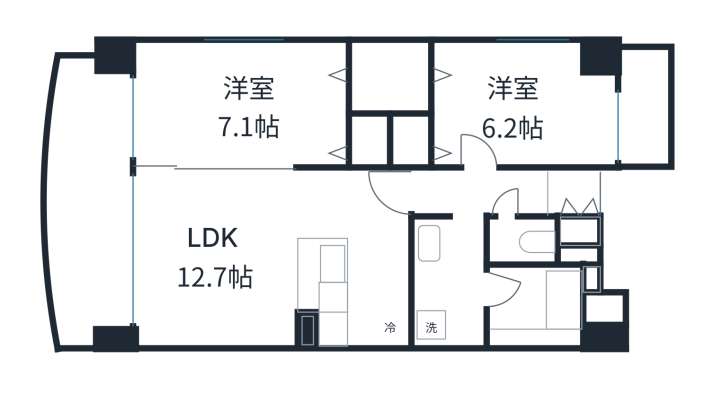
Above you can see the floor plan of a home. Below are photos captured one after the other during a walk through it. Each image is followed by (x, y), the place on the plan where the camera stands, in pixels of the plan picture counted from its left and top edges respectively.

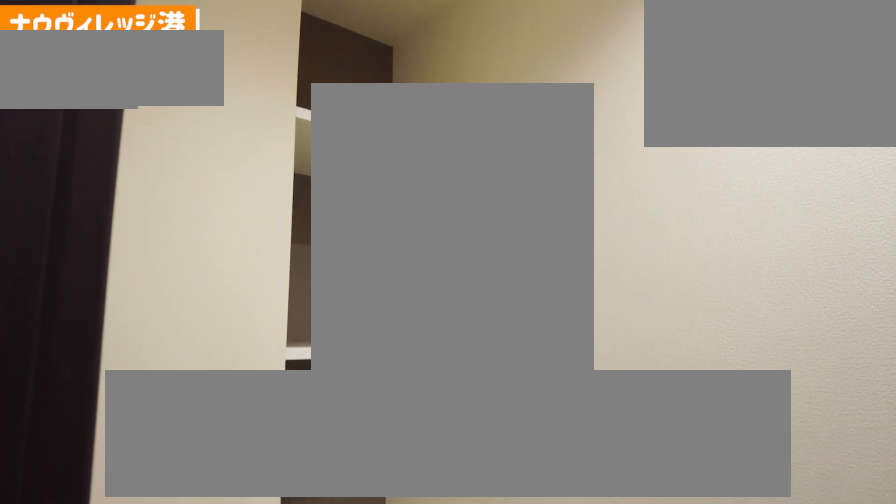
(516, 233)
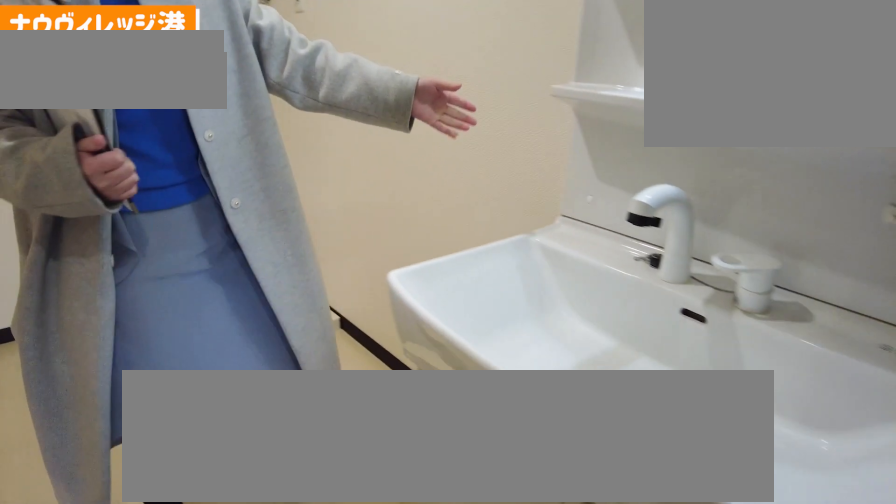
(453, 284)
